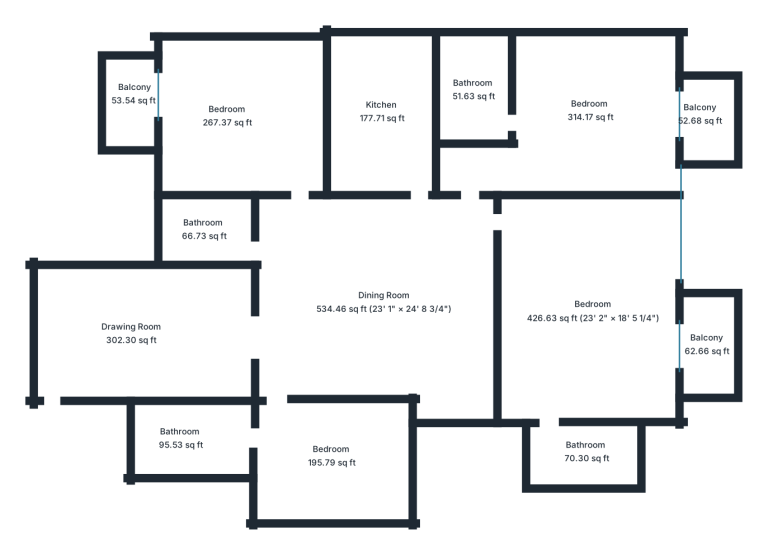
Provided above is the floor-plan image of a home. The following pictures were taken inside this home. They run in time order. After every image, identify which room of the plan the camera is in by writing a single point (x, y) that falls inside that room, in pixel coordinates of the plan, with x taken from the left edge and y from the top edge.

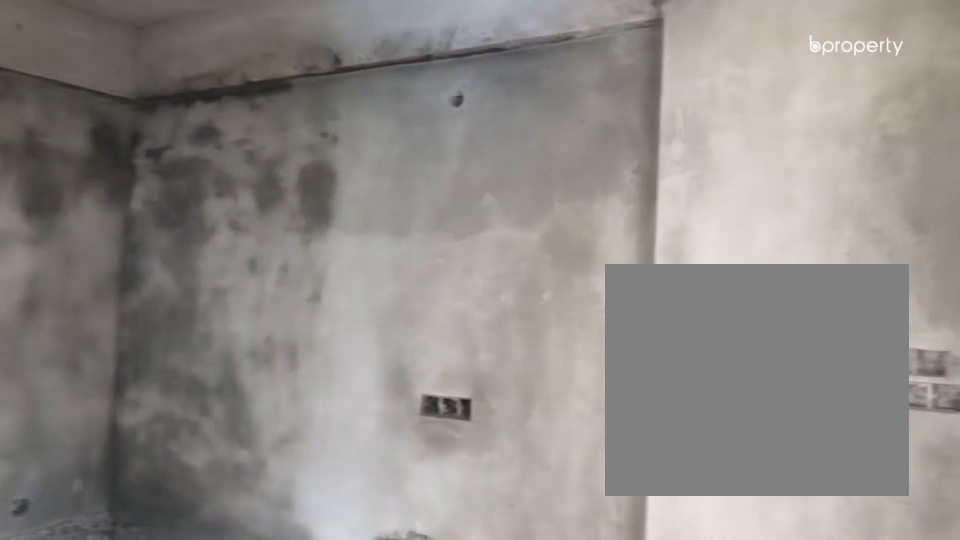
(129, 336)
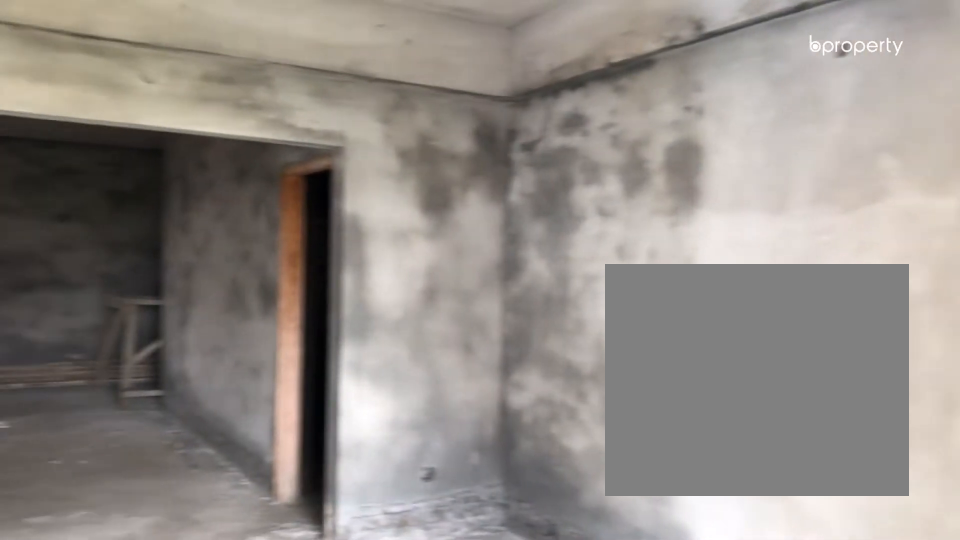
(129, 336)
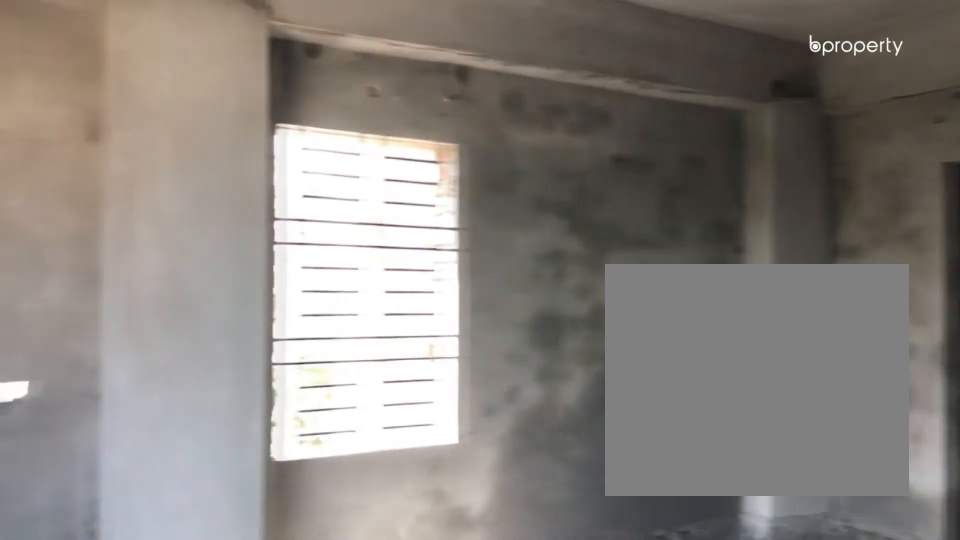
(129, 336)
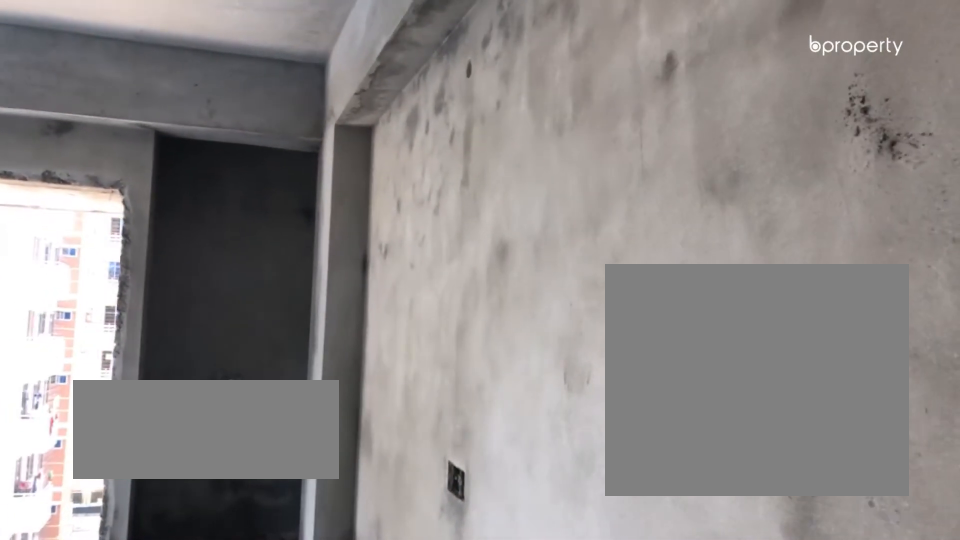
(589, 111)
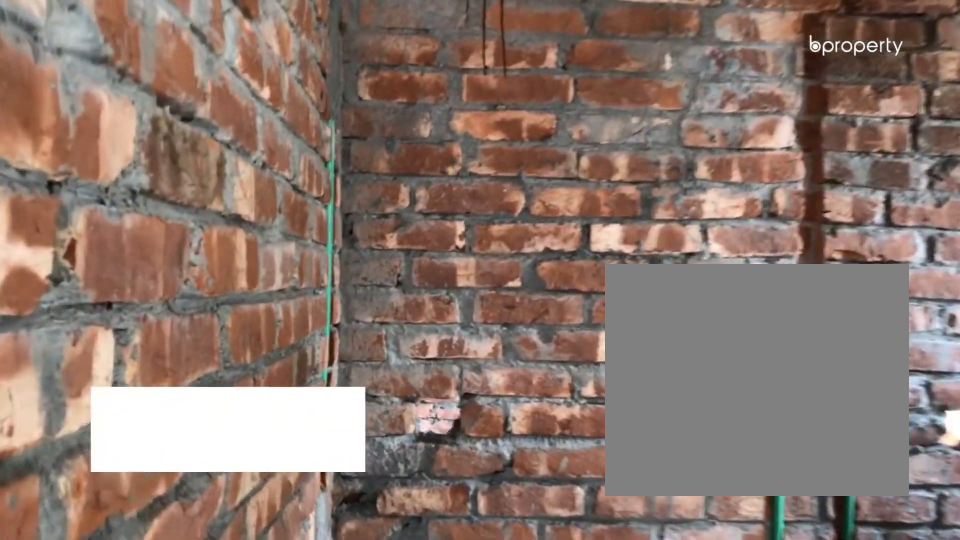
(474, 98)
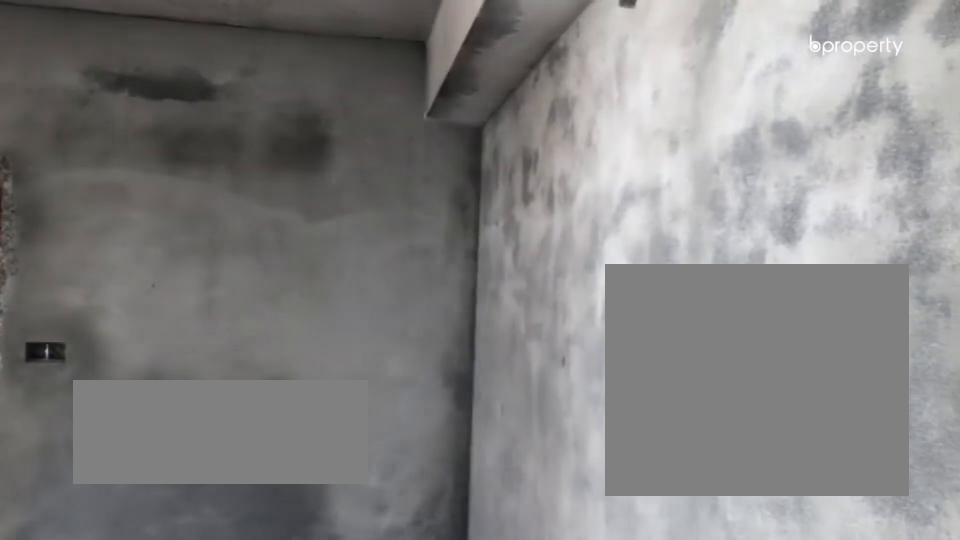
(594, 310)
